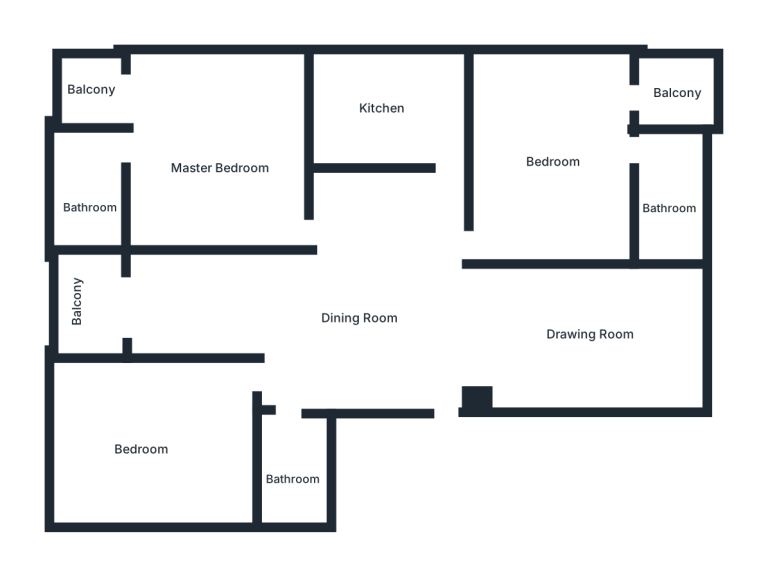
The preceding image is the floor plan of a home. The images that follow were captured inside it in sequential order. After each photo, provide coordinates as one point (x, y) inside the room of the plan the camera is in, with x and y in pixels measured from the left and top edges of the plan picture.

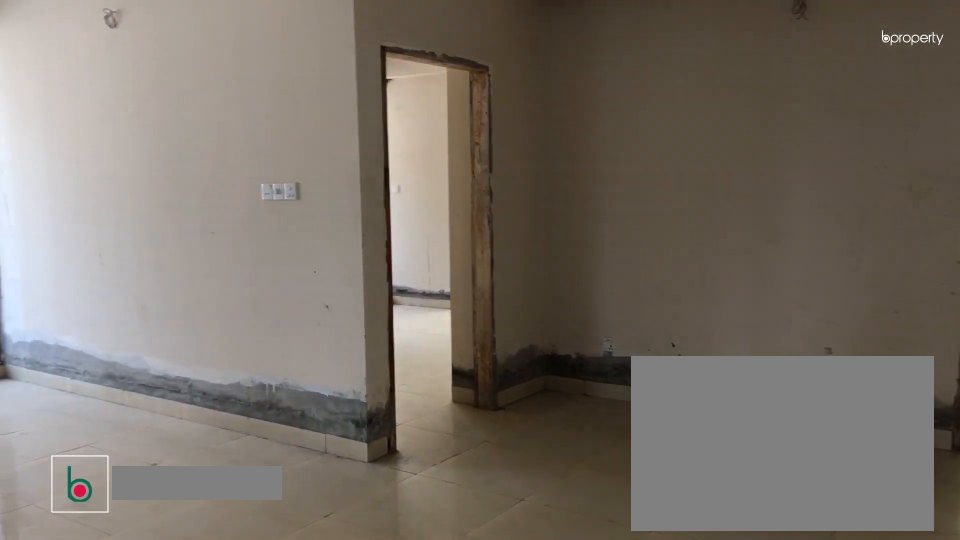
(335, 323)
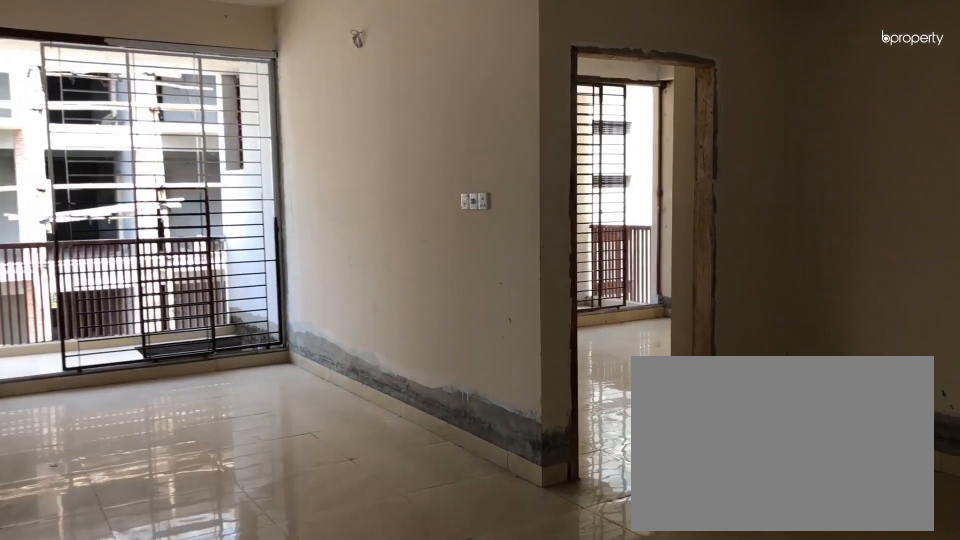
(335, 323)
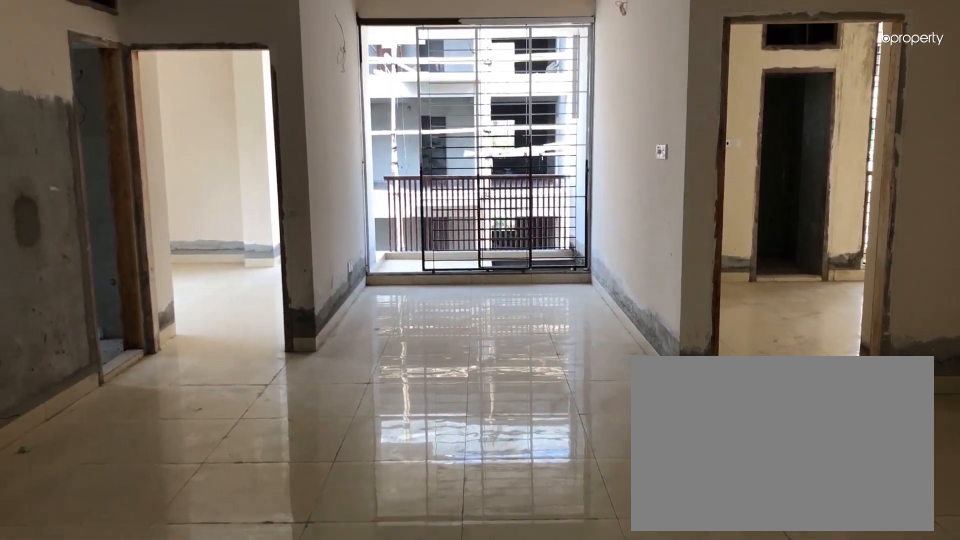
(335, 323)
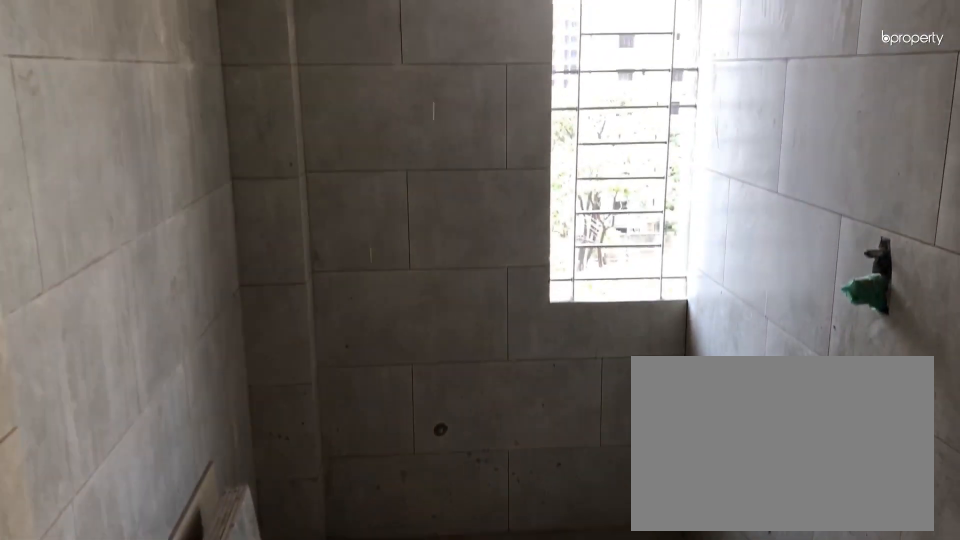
(292, 462)
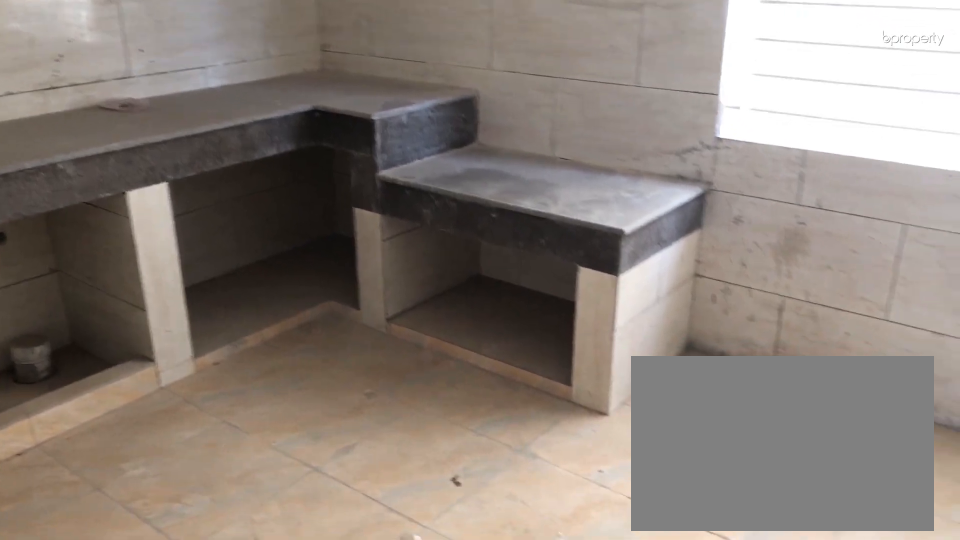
(377, 103)
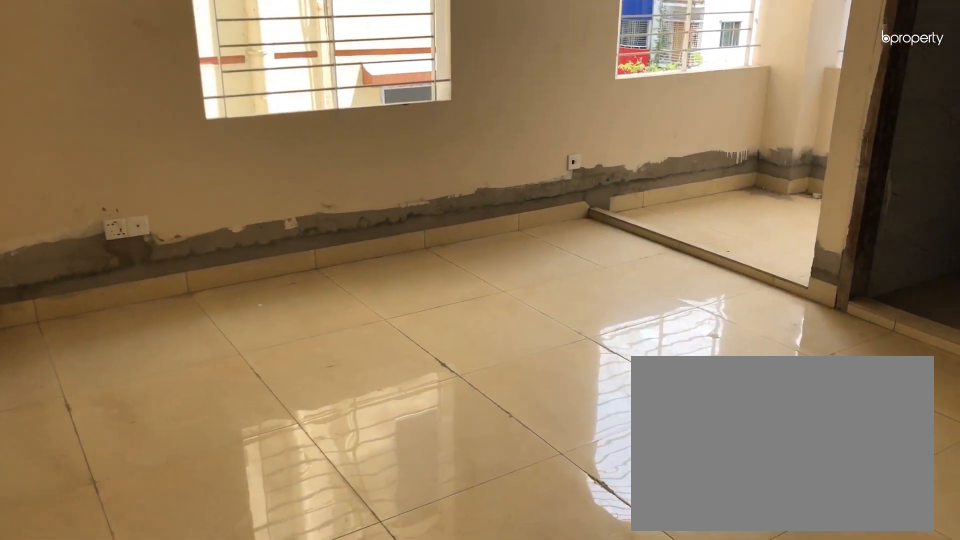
(552, 147)
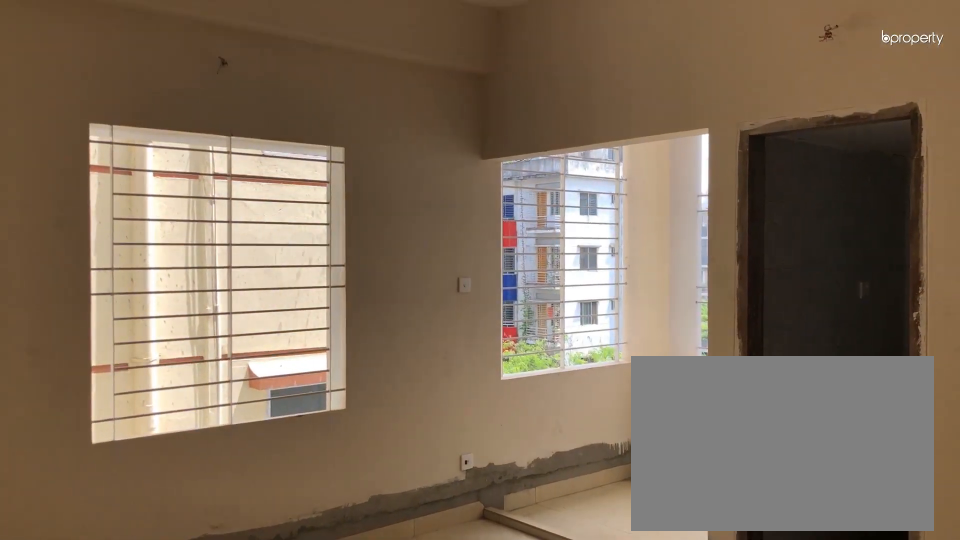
(552, 147)
